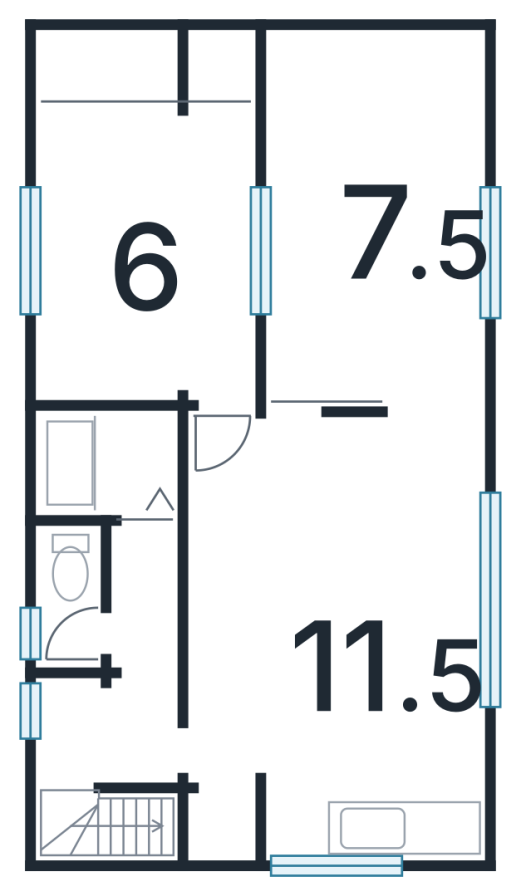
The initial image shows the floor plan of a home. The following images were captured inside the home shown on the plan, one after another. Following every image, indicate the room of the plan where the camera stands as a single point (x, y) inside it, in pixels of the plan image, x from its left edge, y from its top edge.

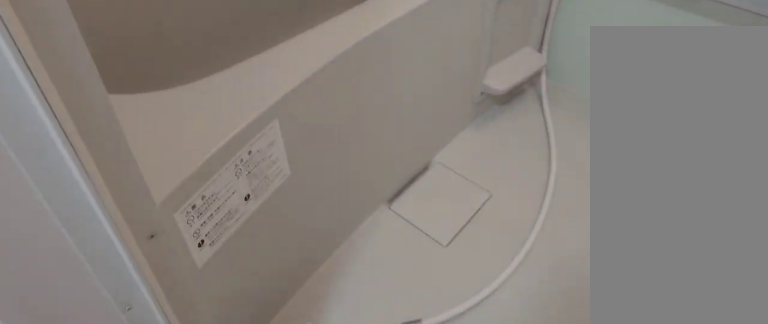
(116, 464)
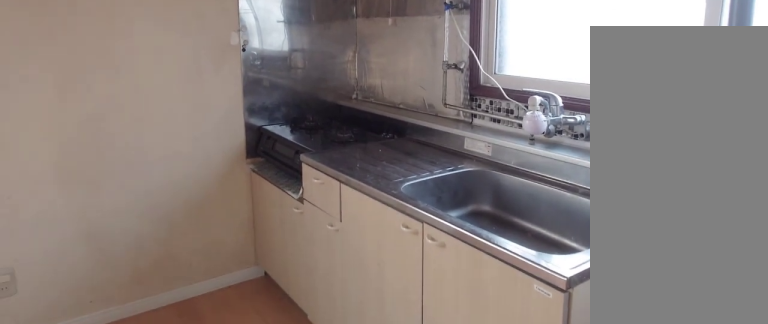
(329, 632)
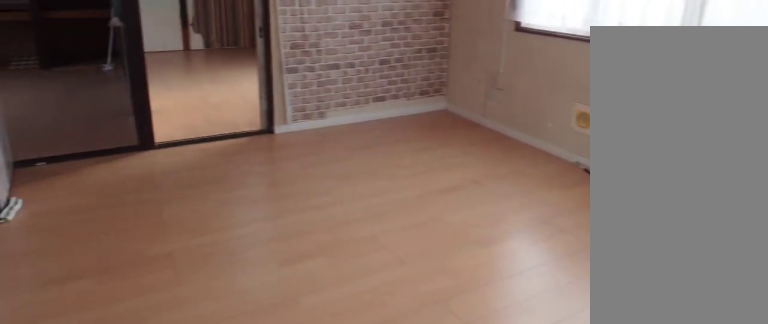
(329, 632)
